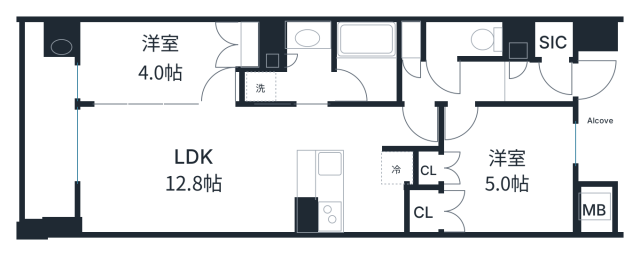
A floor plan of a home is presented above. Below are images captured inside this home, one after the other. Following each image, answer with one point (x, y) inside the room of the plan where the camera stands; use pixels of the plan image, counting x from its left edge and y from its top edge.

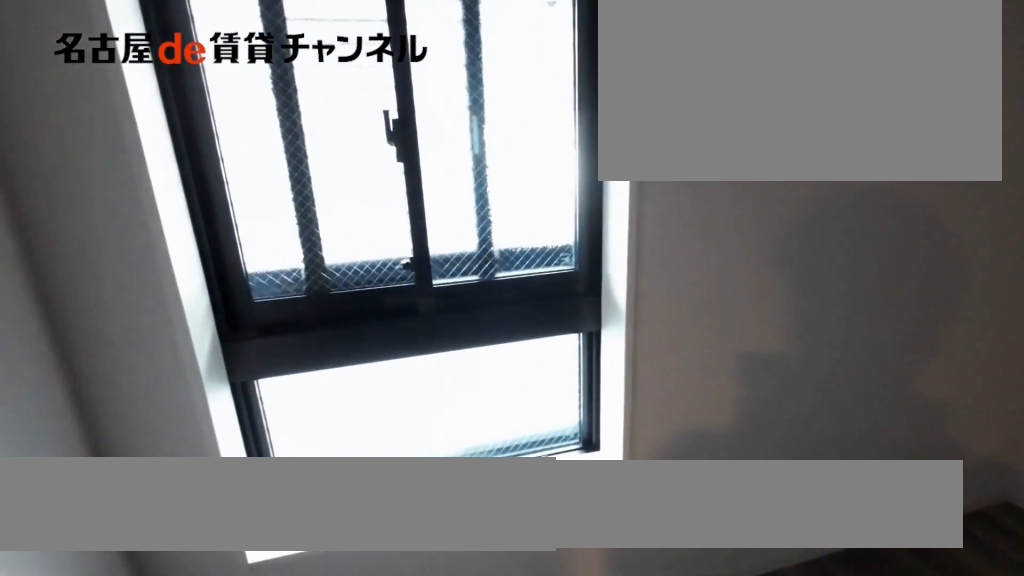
(506, 167)
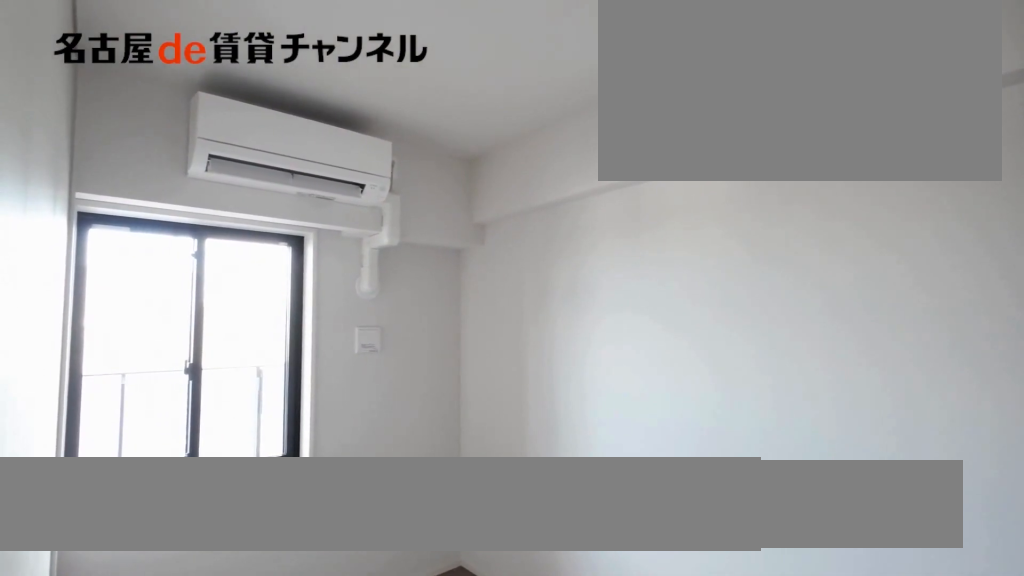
(157, 64)
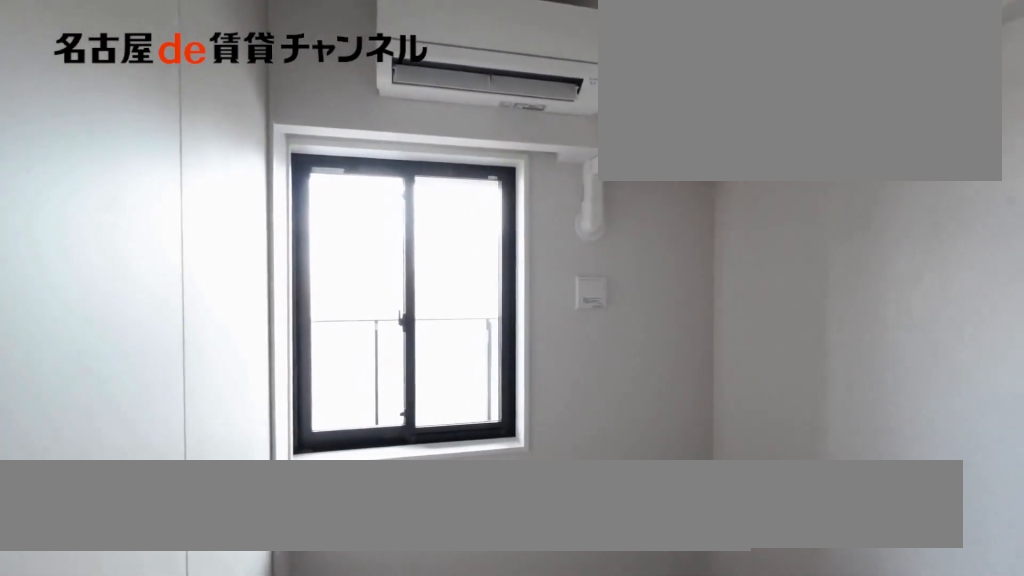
(157, 64)
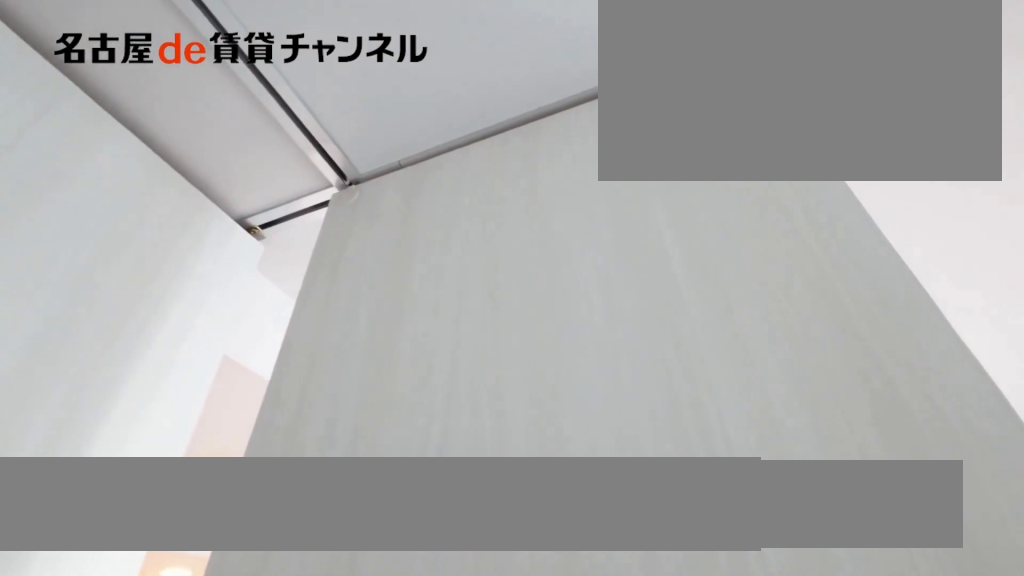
(157, 64)
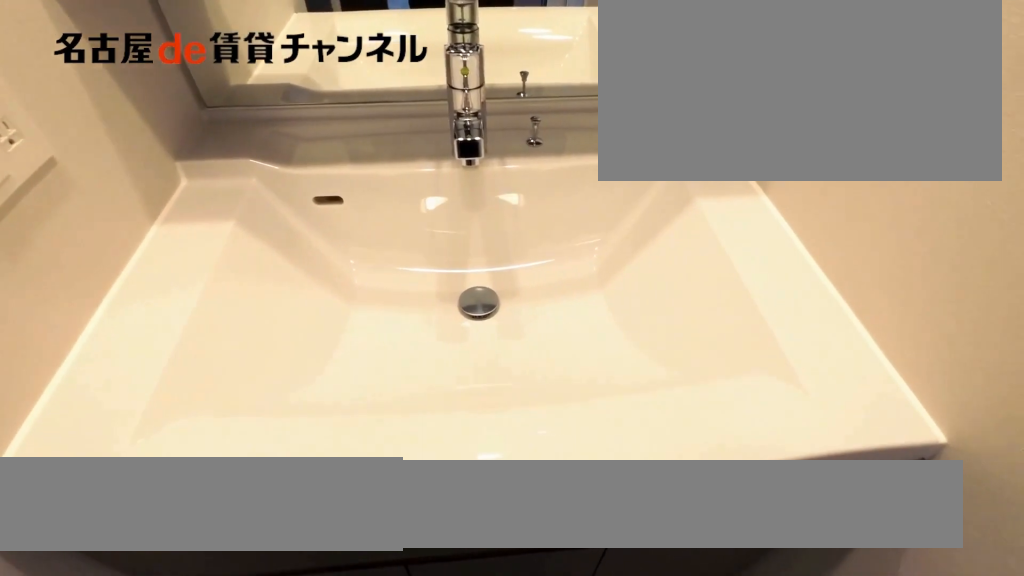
(290, 67)
